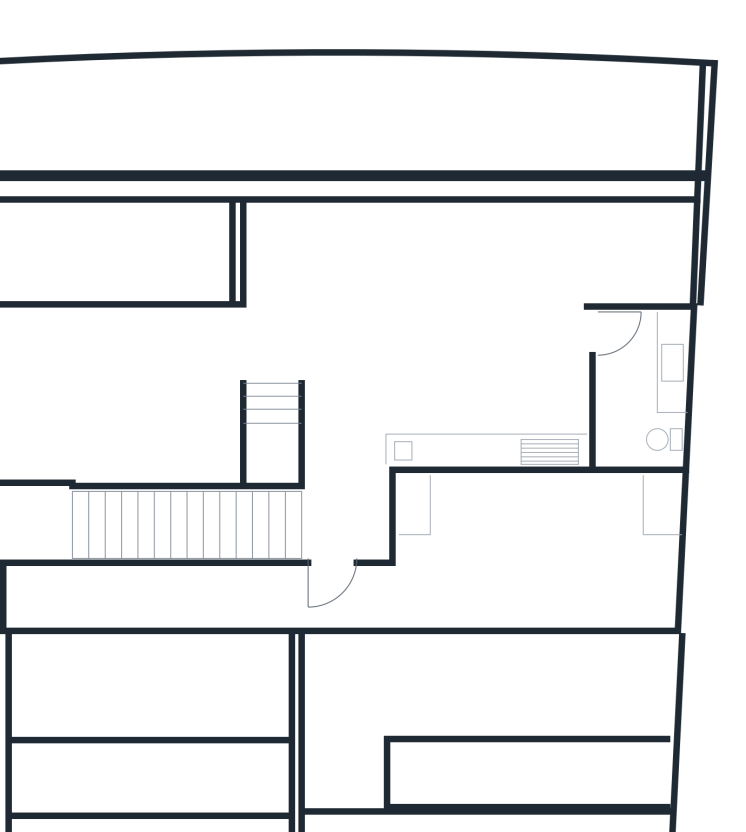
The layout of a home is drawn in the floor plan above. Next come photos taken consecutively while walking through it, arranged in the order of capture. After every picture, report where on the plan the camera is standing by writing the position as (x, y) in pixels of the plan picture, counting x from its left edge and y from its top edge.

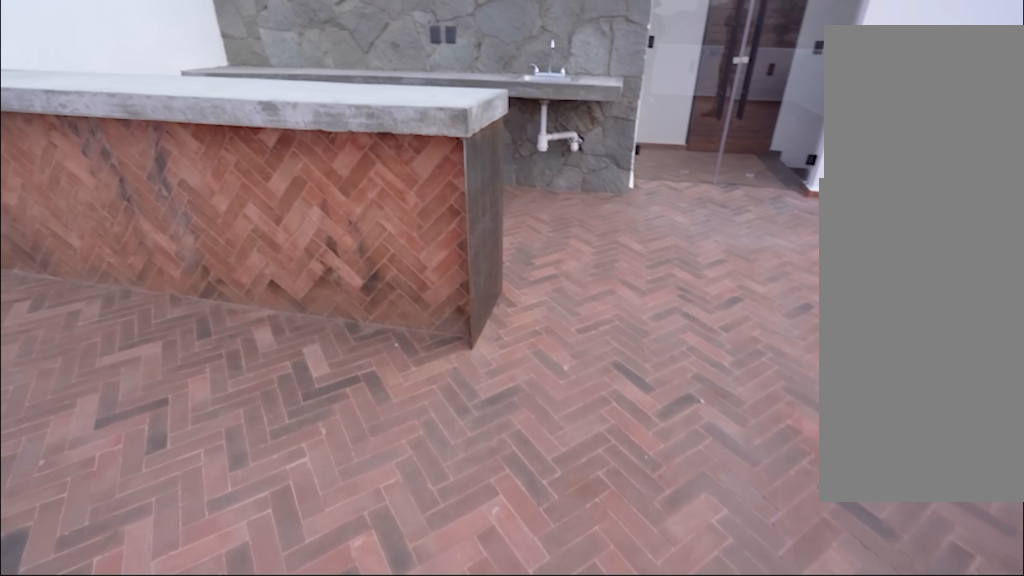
(349, 234)
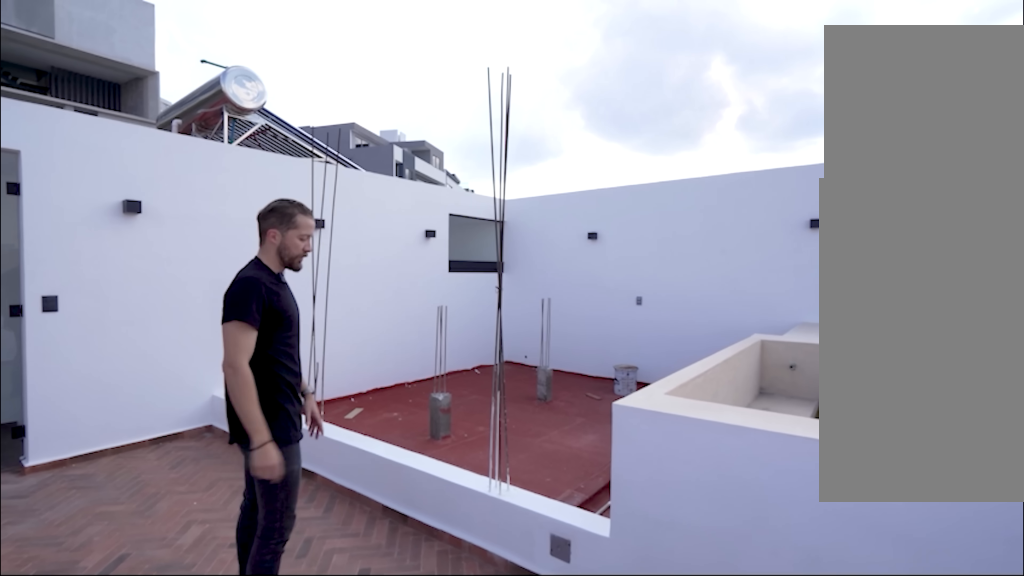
(305, 261)
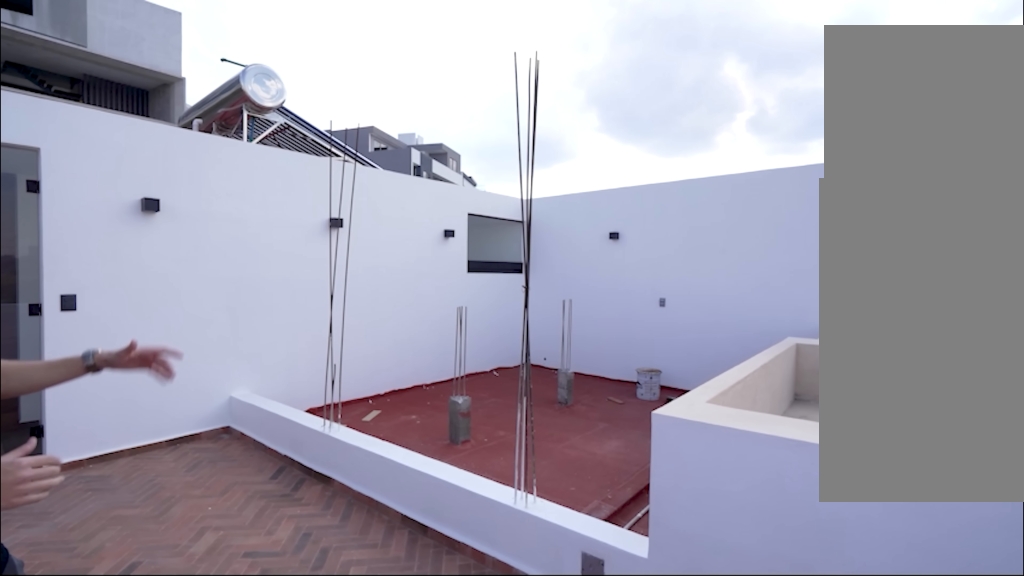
(305, 263)
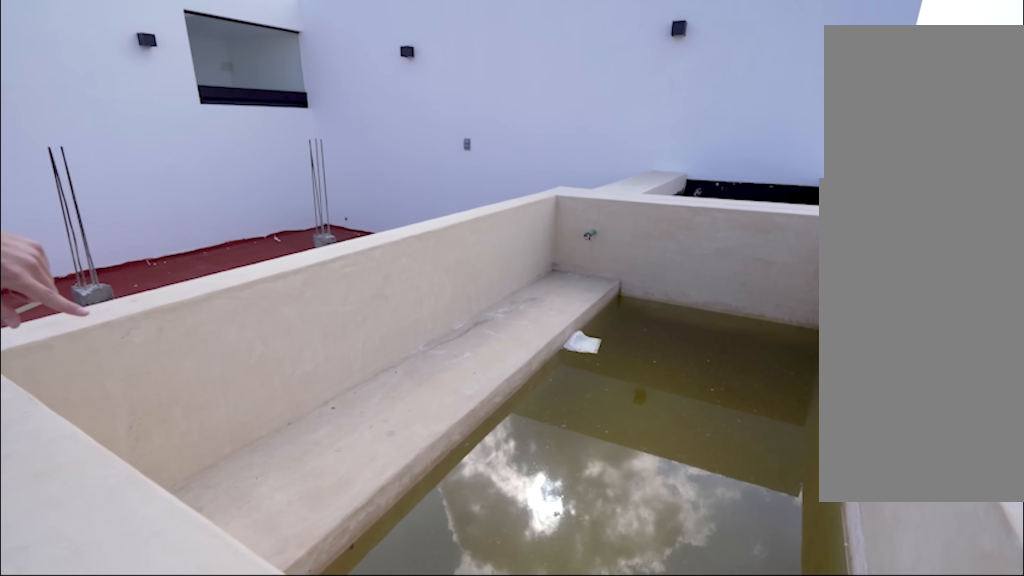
(258, 228)
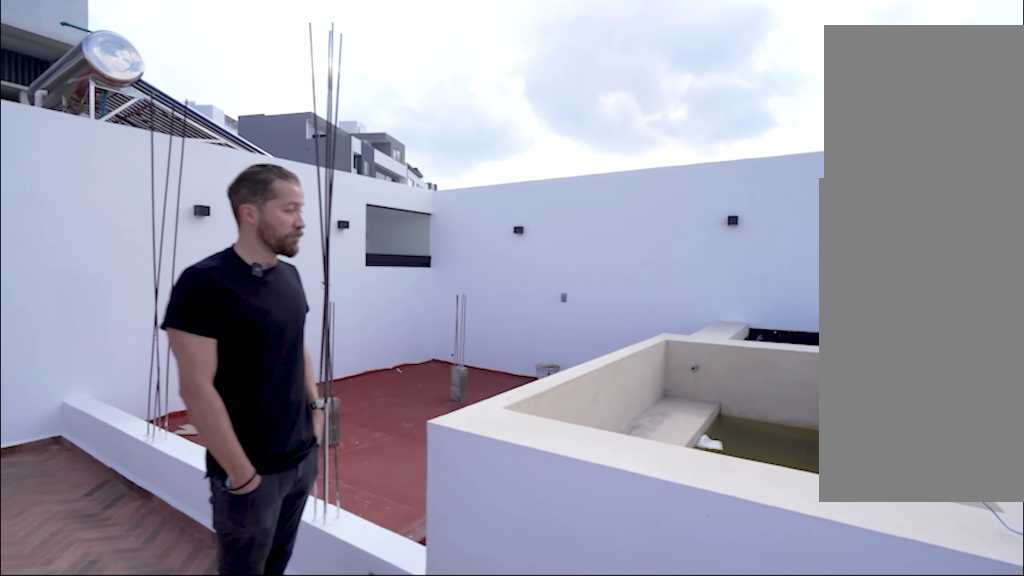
(266, 246)
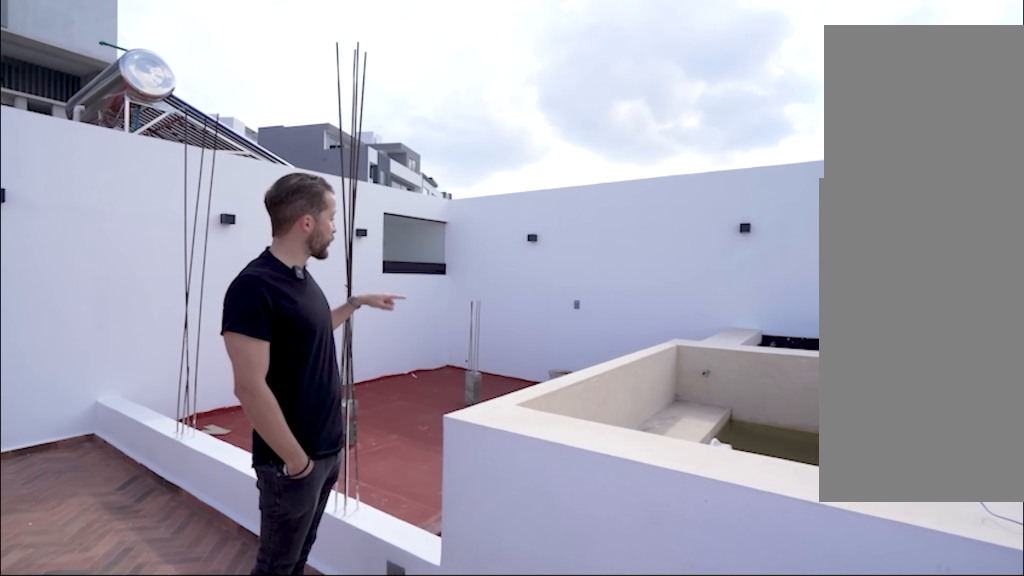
(272, 251)
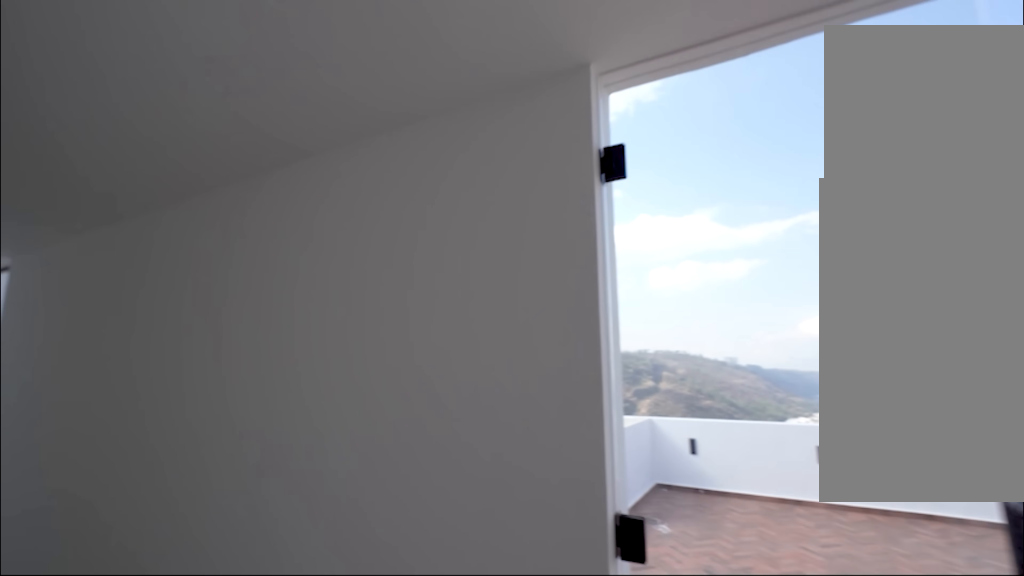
(330, 537)
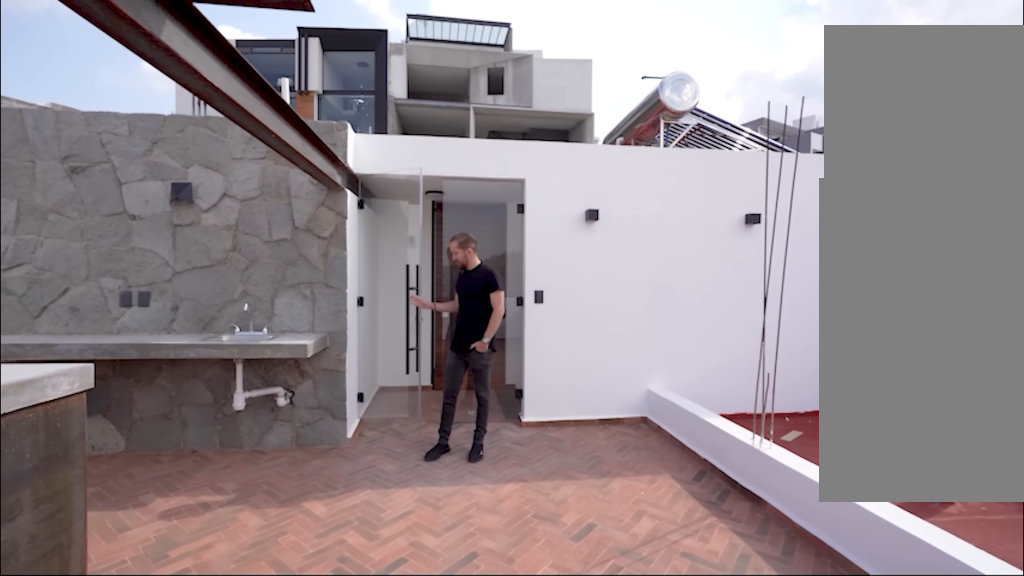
(342, 315)
